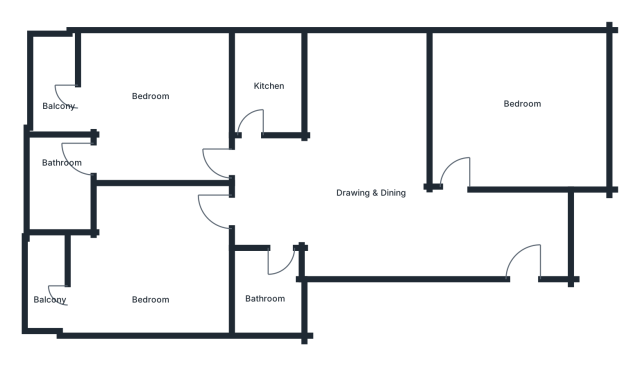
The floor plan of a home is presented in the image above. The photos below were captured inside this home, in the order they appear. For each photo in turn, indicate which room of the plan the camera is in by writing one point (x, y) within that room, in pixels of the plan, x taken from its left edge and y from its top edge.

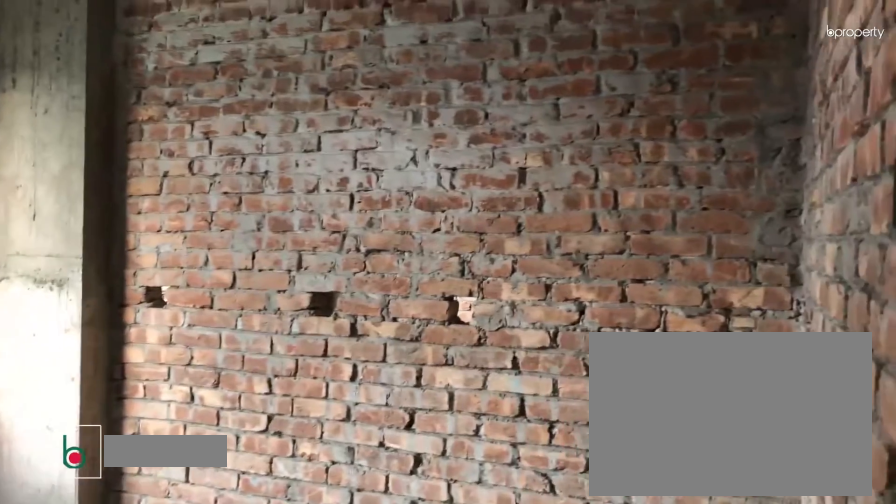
(499, 115)
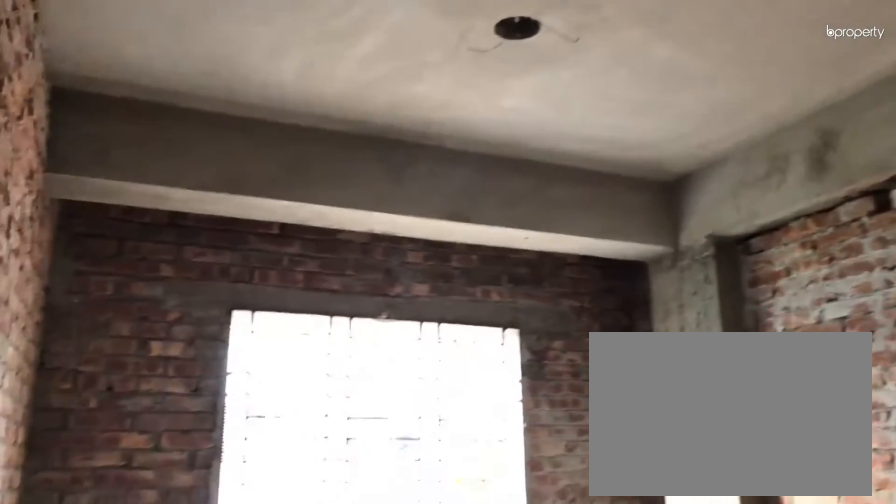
(499, 115)
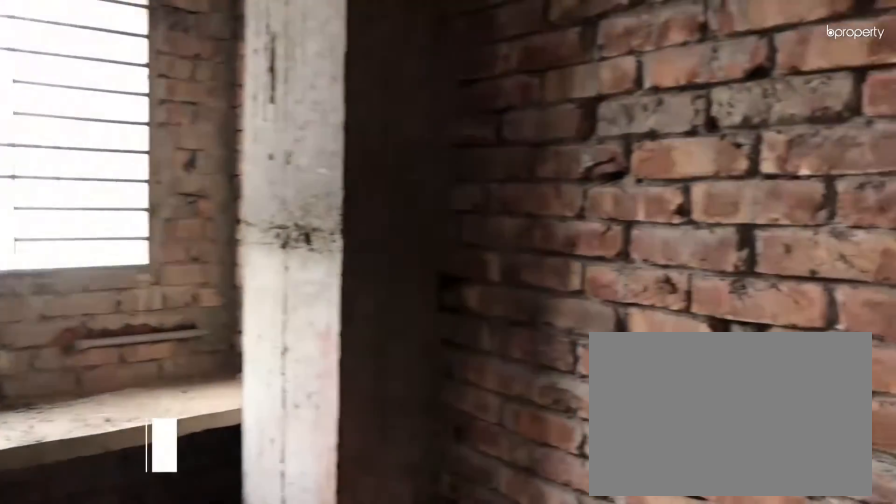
(271, 80)
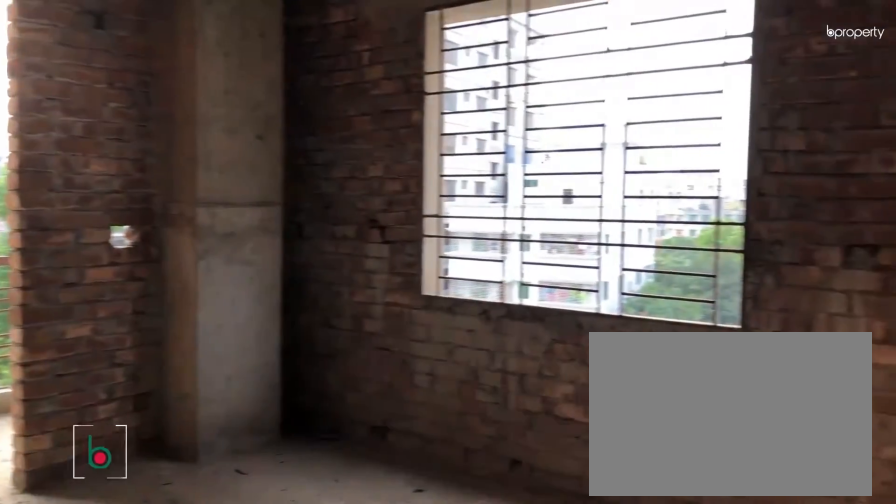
(156, 103)
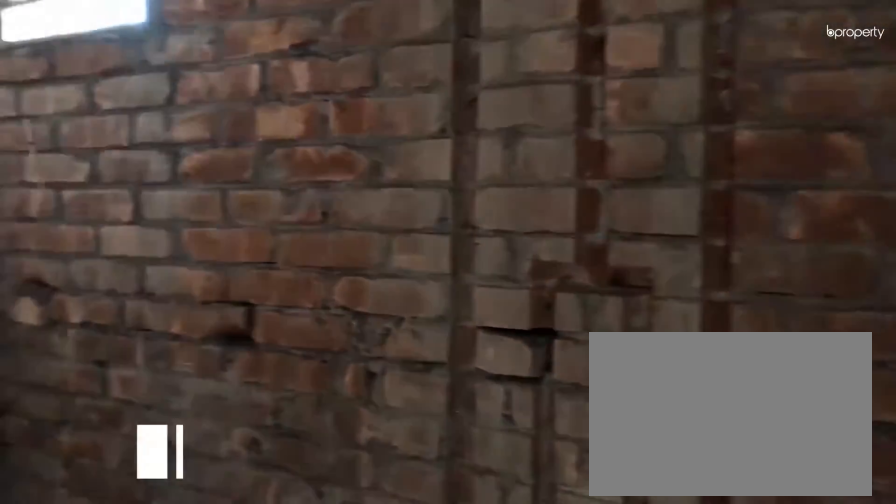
(60, 191)
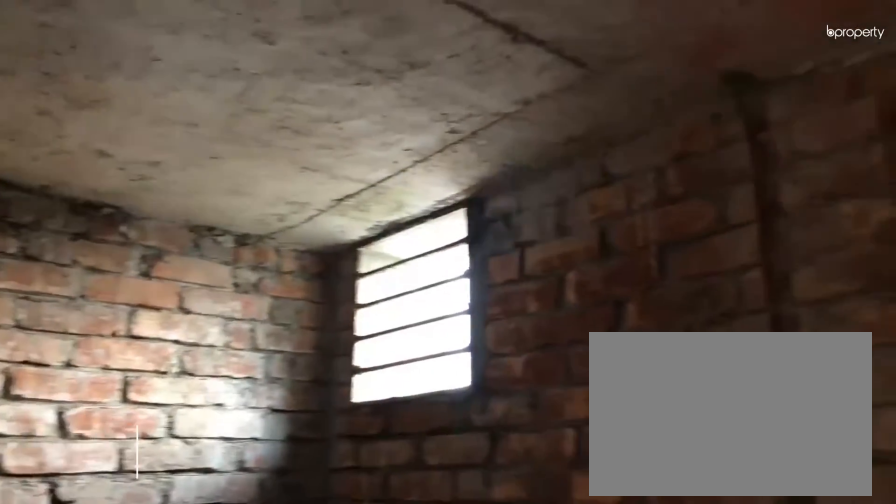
(60, 191)
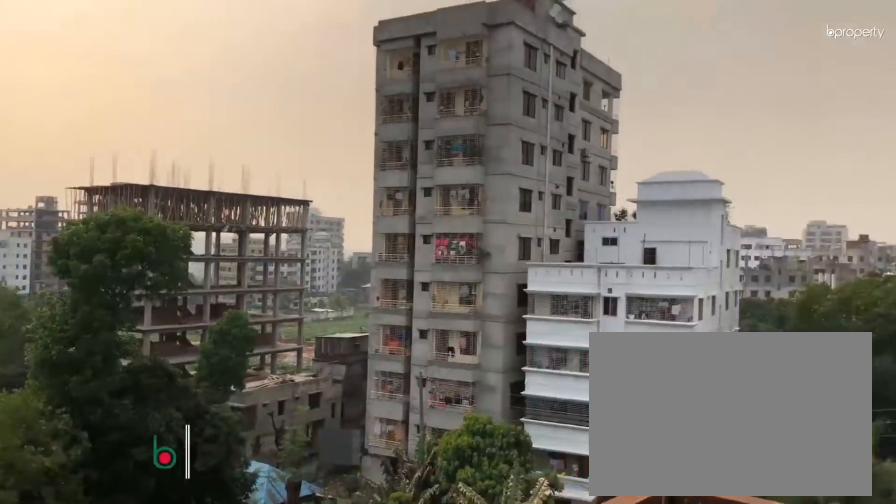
(50, 84)
